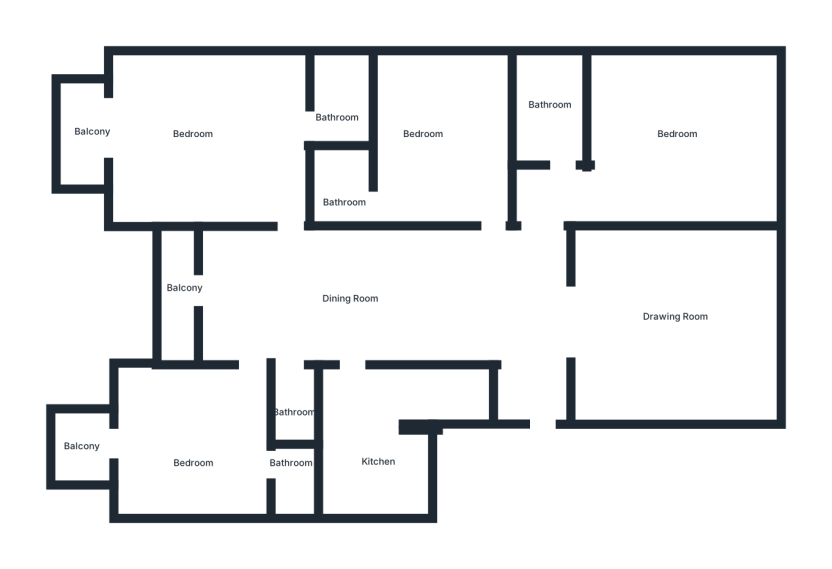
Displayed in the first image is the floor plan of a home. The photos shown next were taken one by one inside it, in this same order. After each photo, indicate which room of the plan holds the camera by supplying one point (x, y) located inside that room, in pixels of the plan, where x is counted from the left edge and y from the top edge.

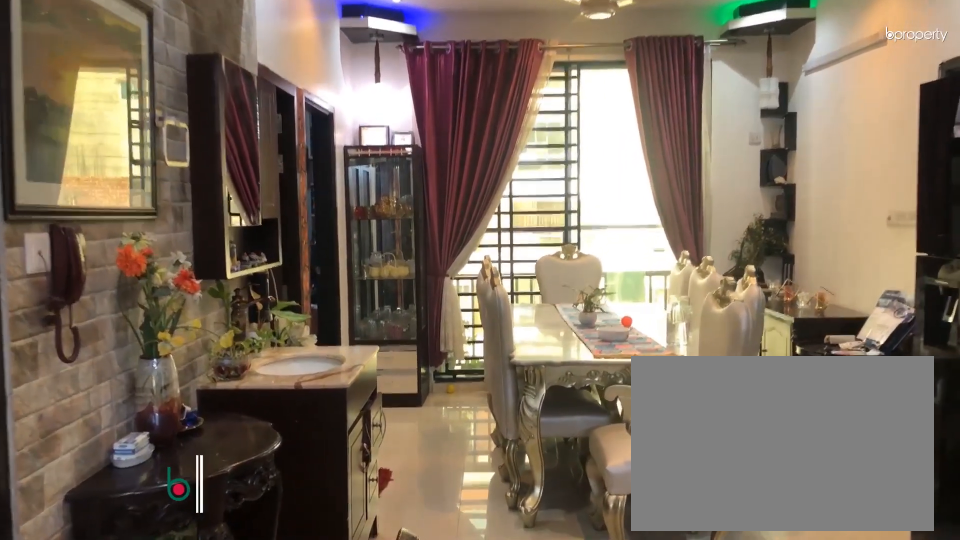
(359, 297)
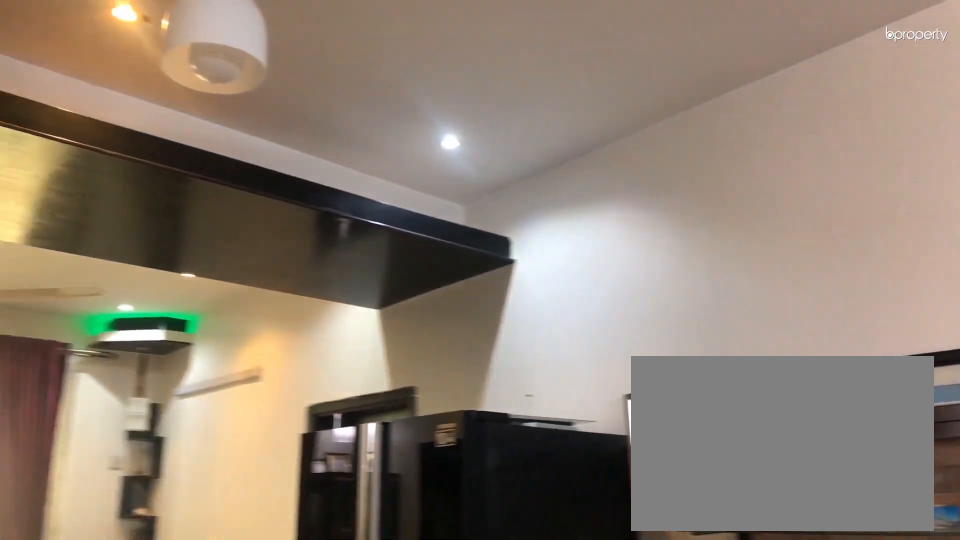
(373, 297)
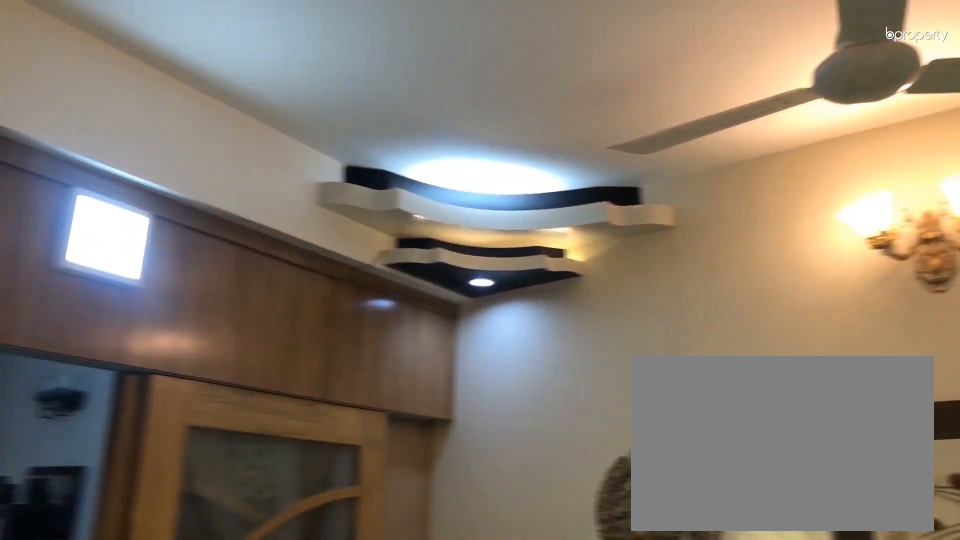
(667, 318)
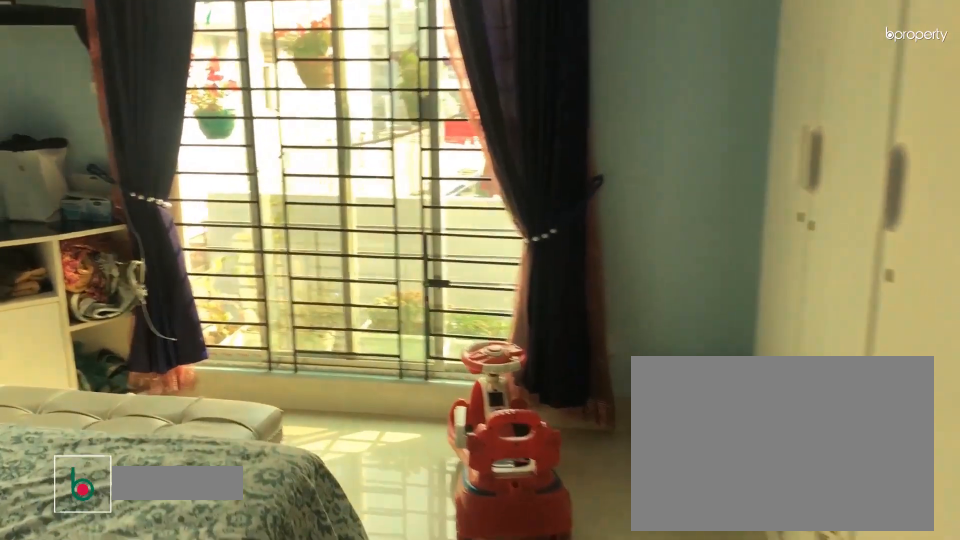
(665, 151)
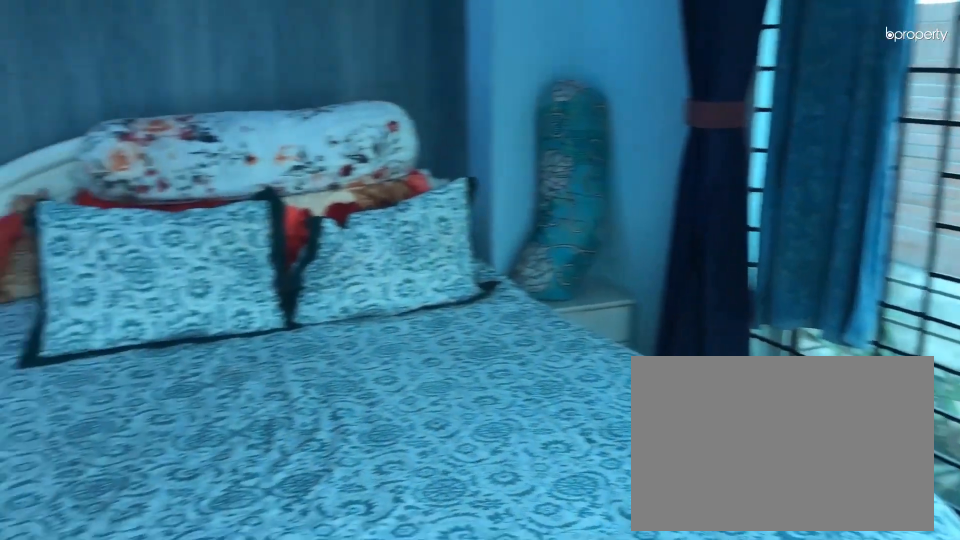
(665, 151)
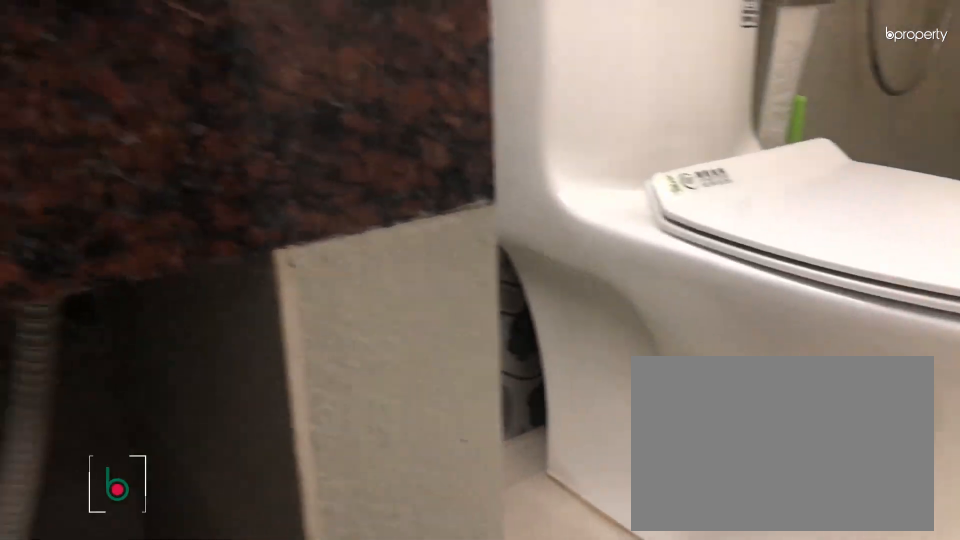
(557, 112)
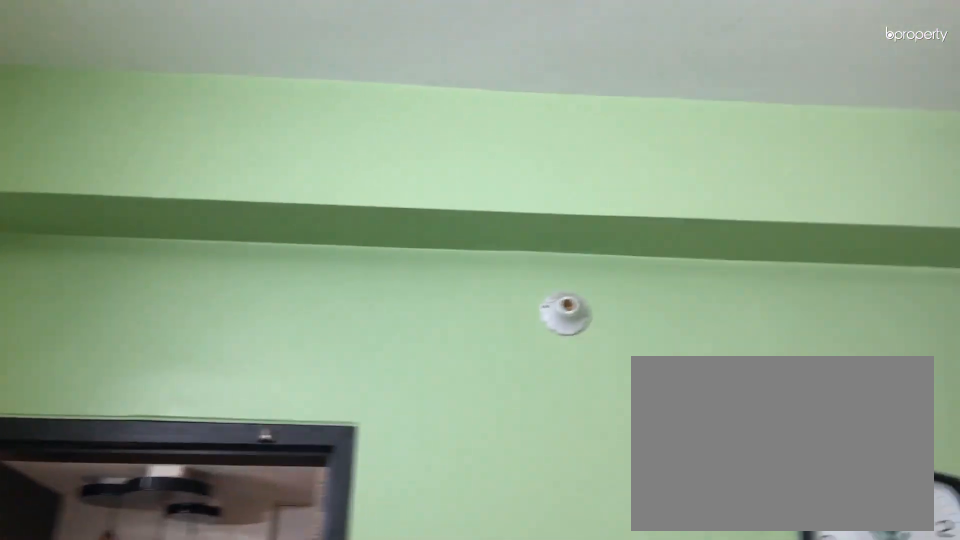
(442, 170)
